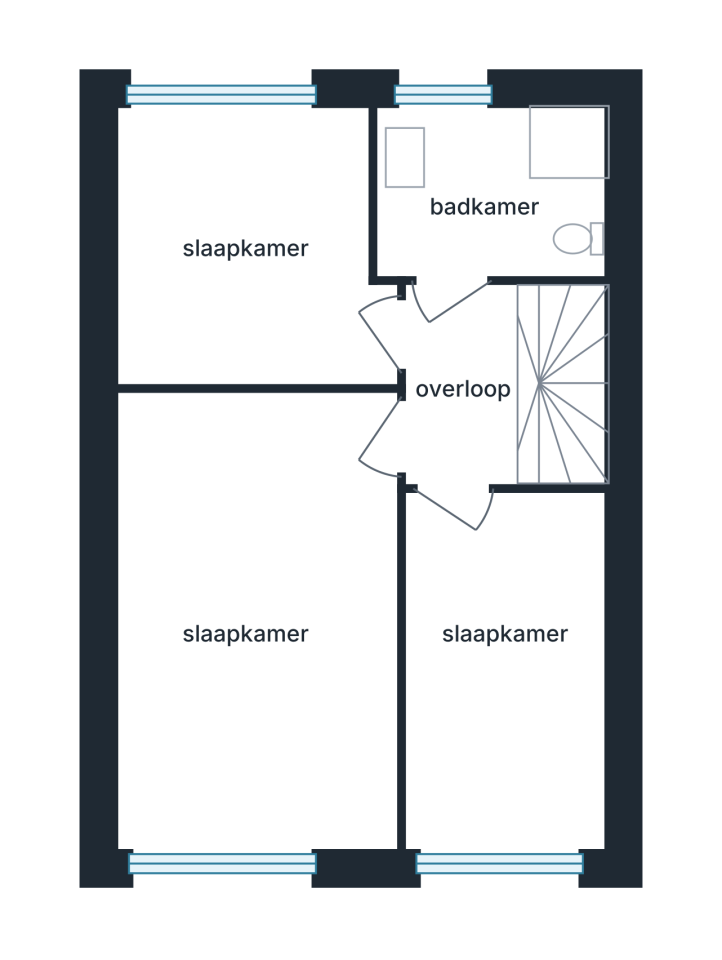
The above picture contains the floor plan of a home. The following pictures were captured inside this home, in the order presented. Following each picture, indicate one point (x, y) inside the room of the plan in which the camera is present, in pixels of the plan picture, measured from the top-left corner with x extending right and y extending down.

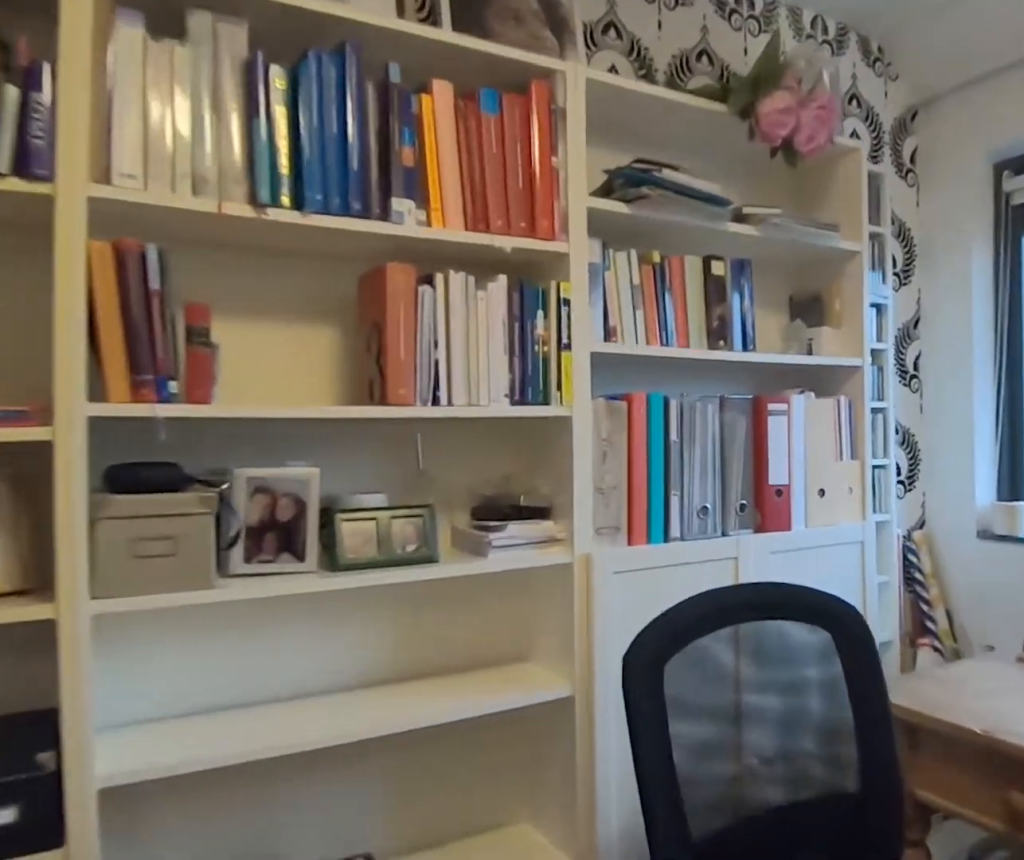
(246, 246)
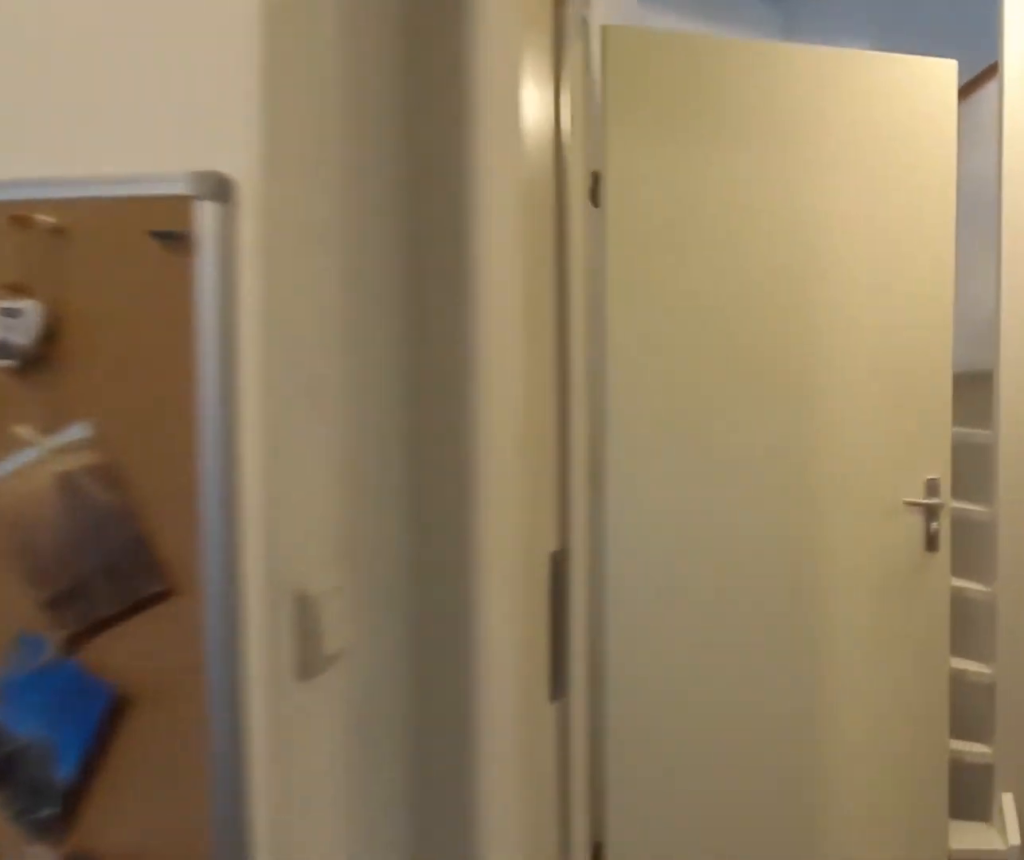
(246, 246)
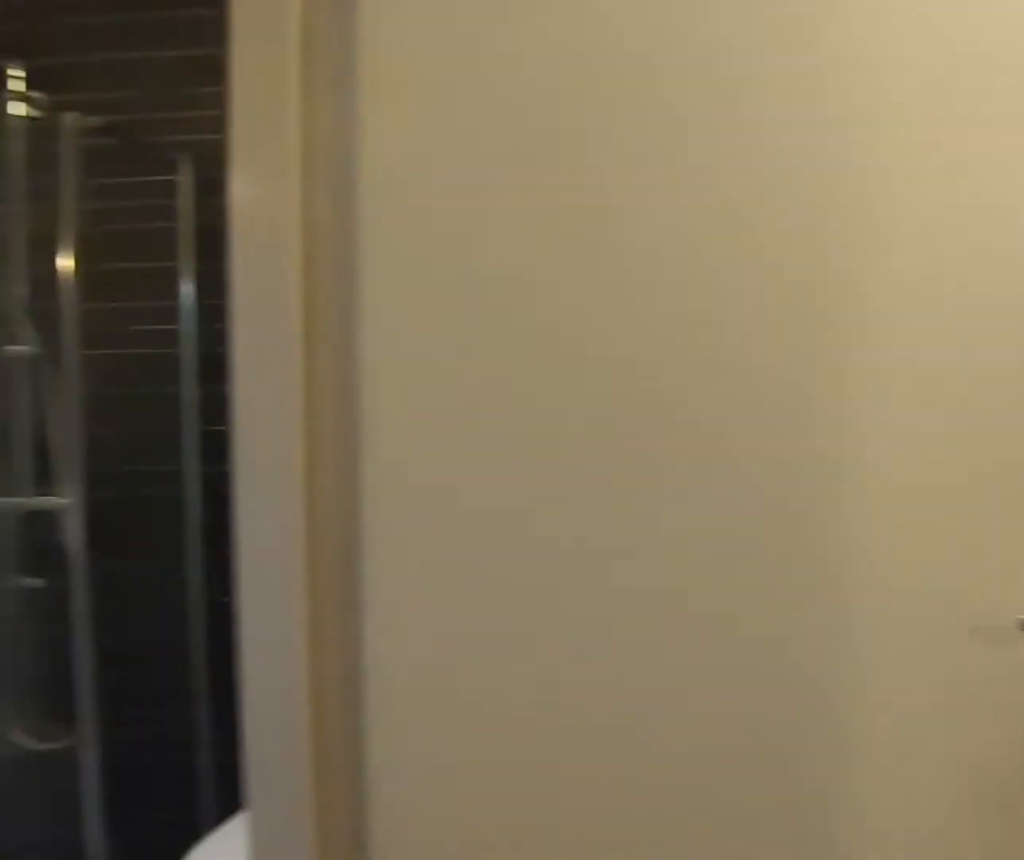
(460, 384)
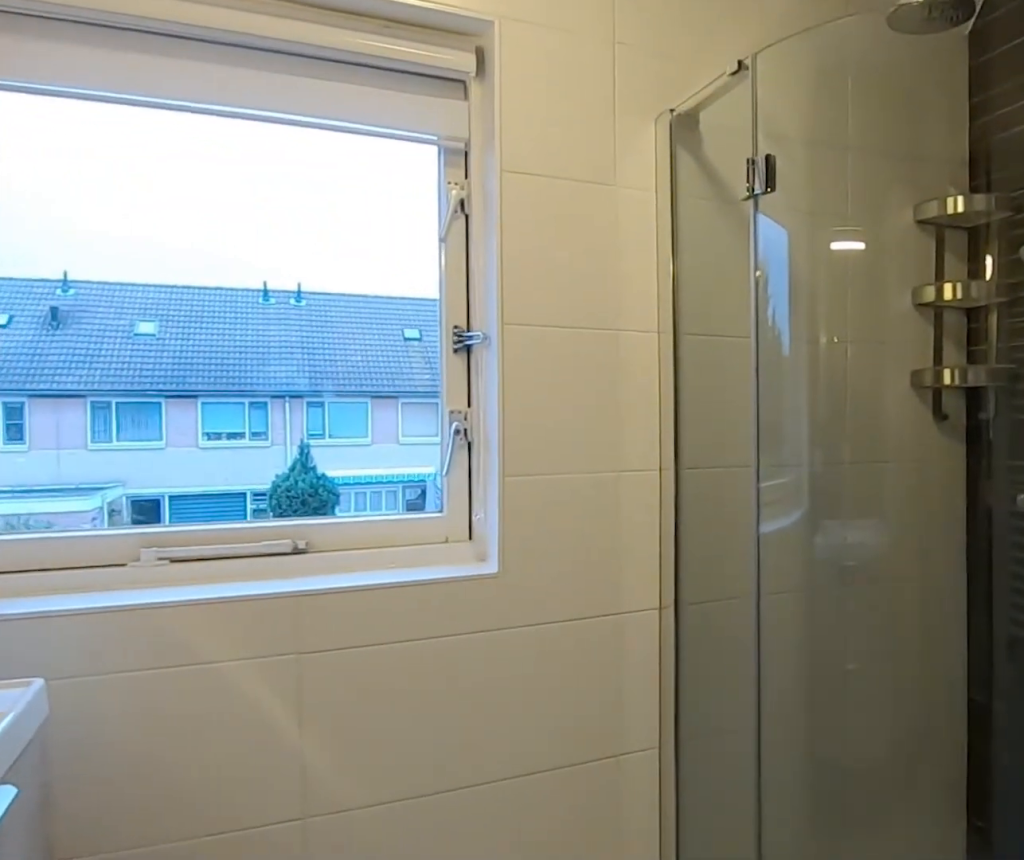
(492, 189)
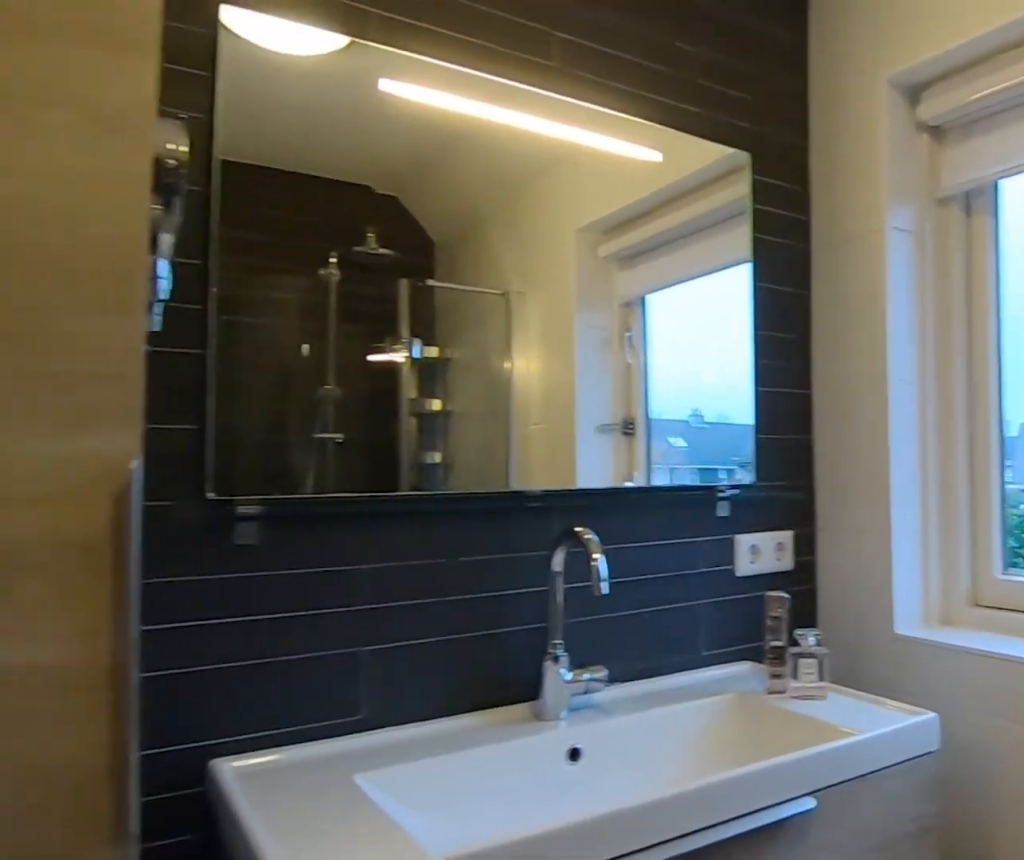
(492, 189)
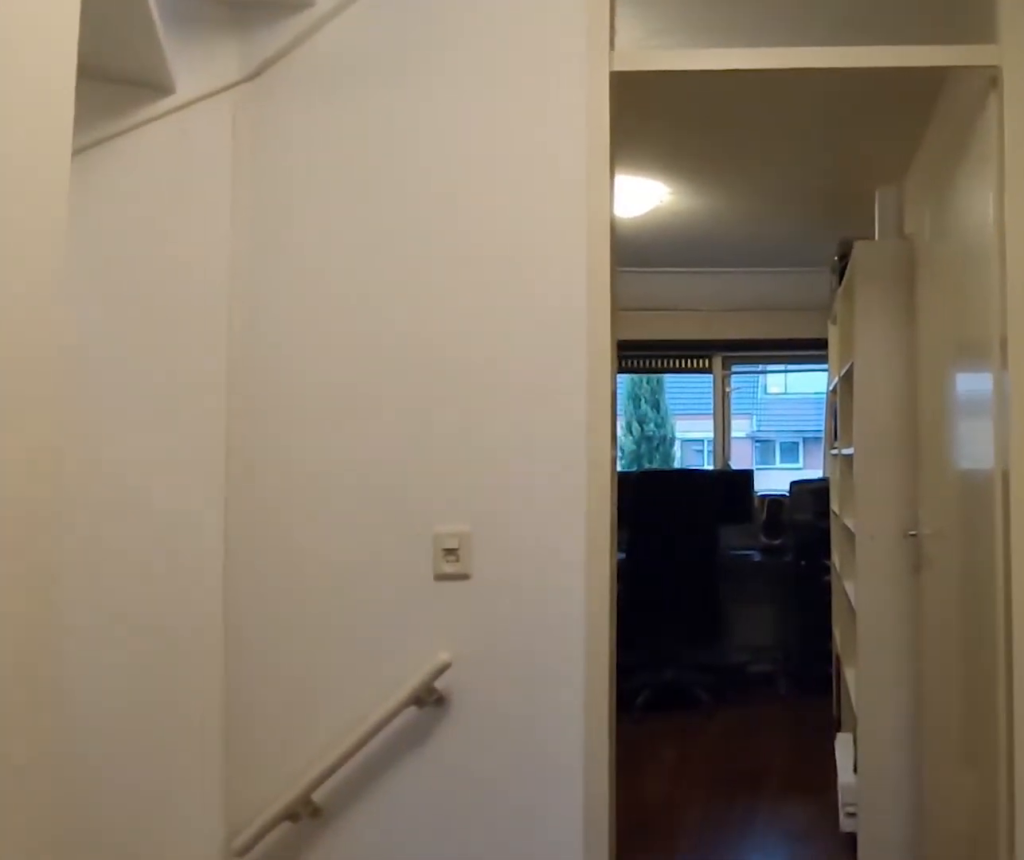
(460, 384)
